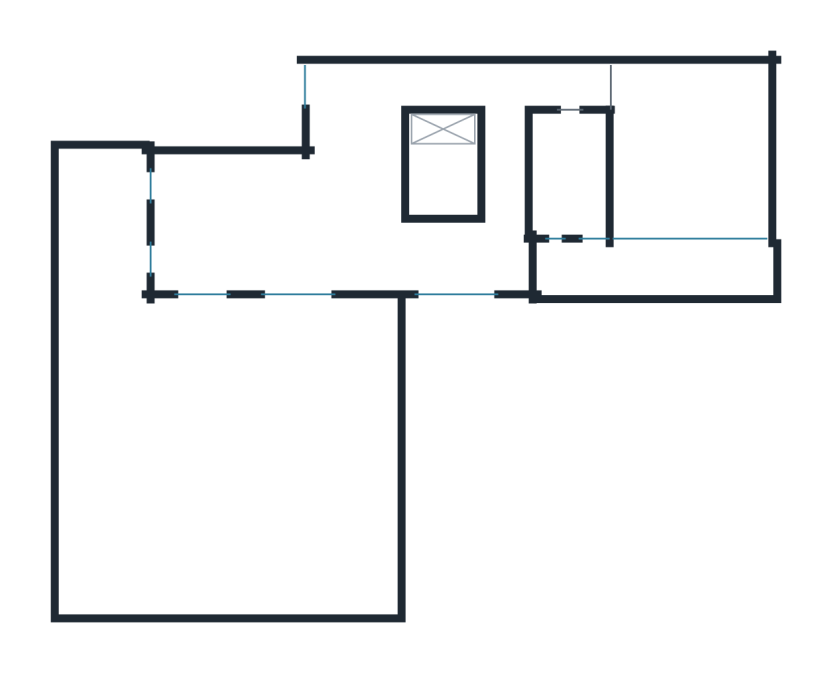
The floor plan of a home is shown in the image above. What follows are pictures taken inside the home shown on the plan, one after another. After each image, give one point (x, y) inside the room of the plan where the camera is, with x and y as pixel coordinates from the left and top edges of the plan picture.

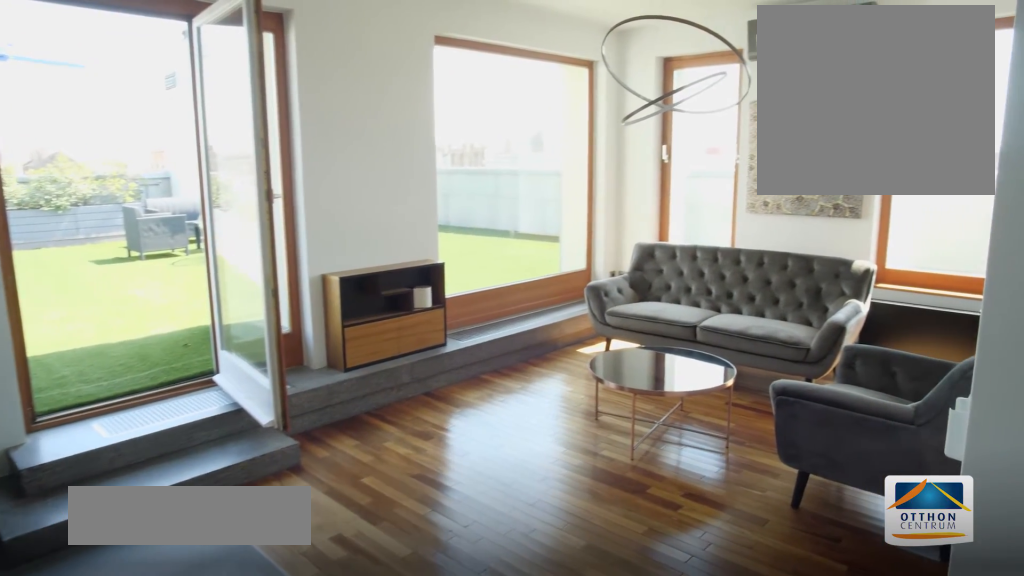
(239, 218)
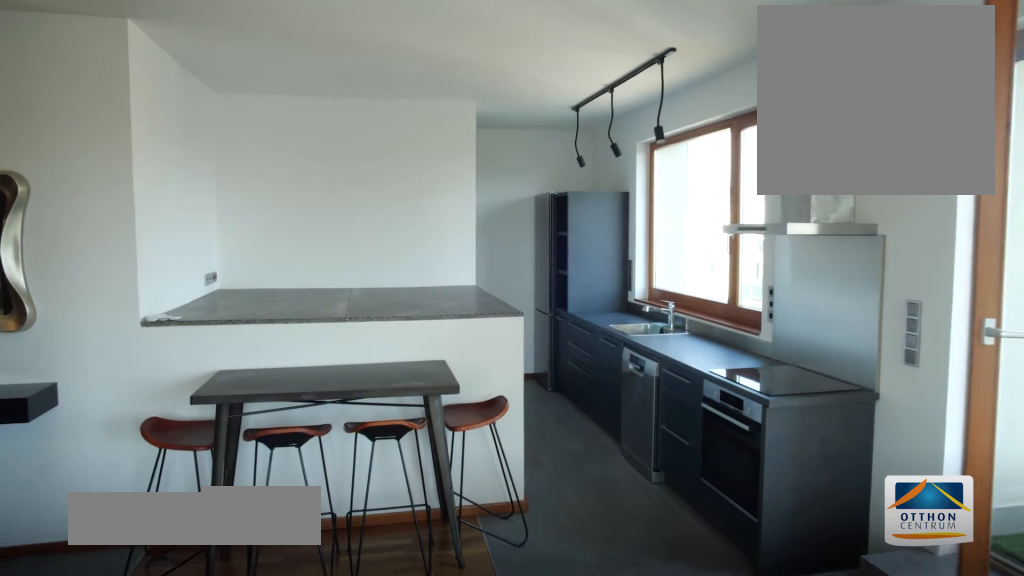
(441, 257)
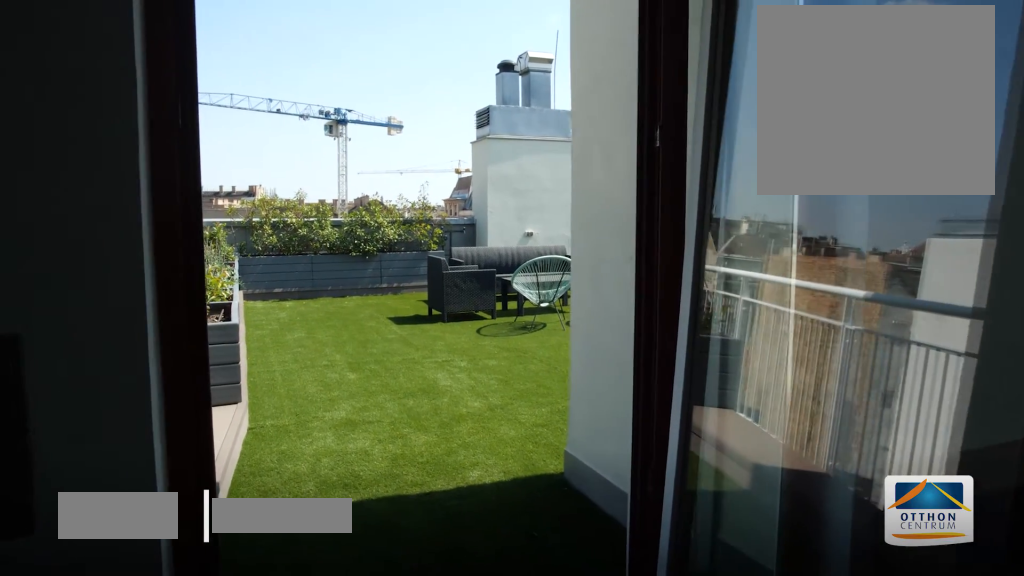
(207, 472)
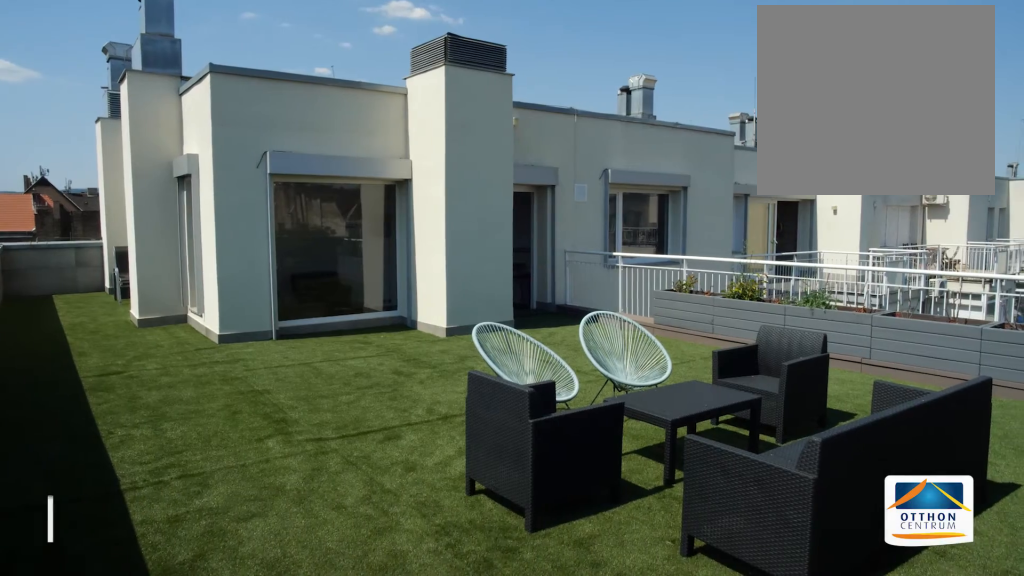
(208, 472)
